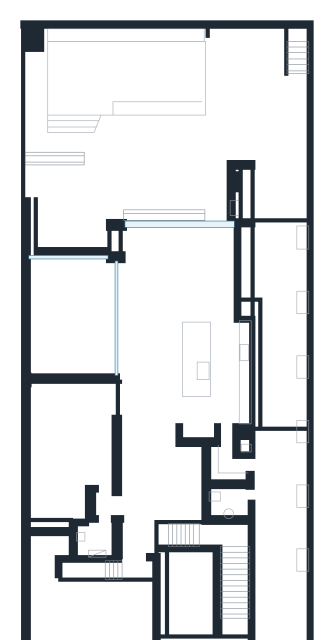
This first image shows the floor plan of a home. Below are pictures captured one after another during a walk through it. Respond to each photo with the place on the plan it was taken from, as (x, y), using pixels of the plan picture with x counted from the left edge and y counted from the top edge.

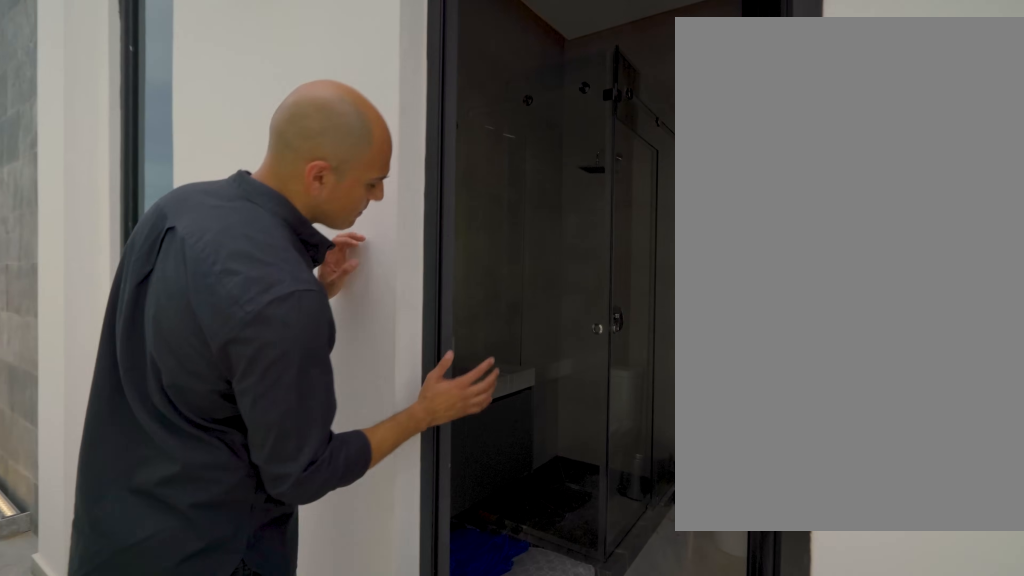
(253, 494)
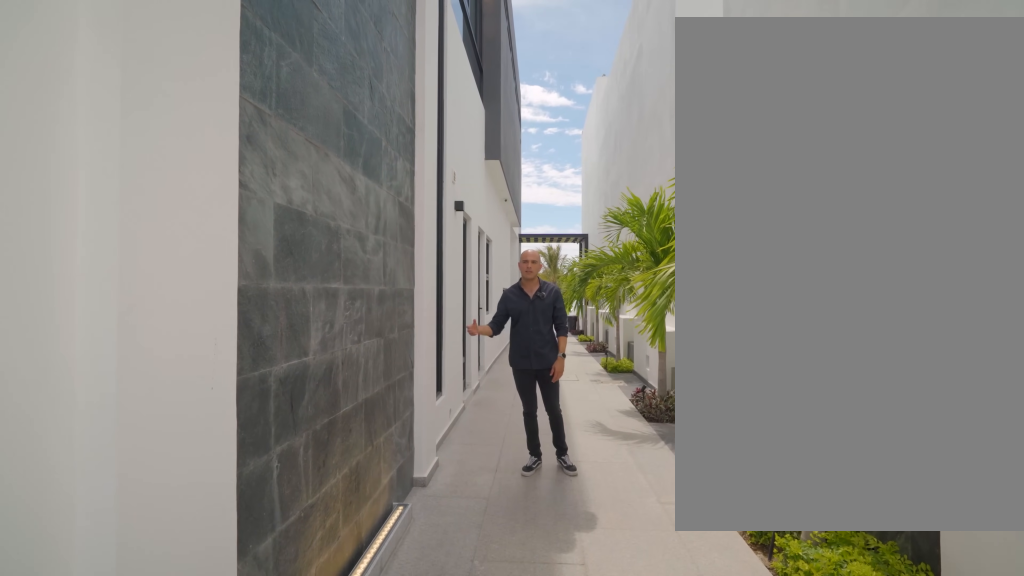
(285, 622)
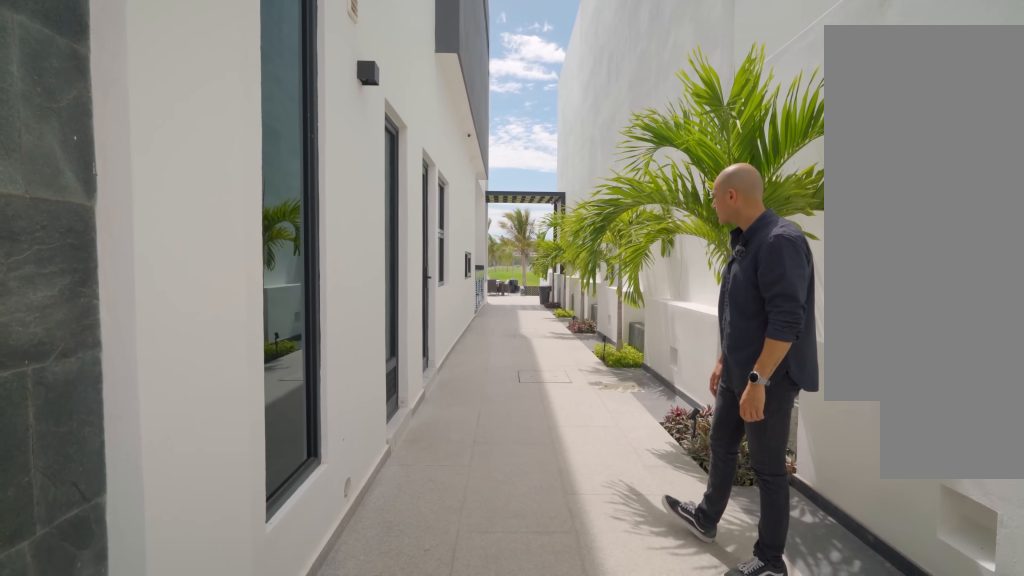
(276, 586)
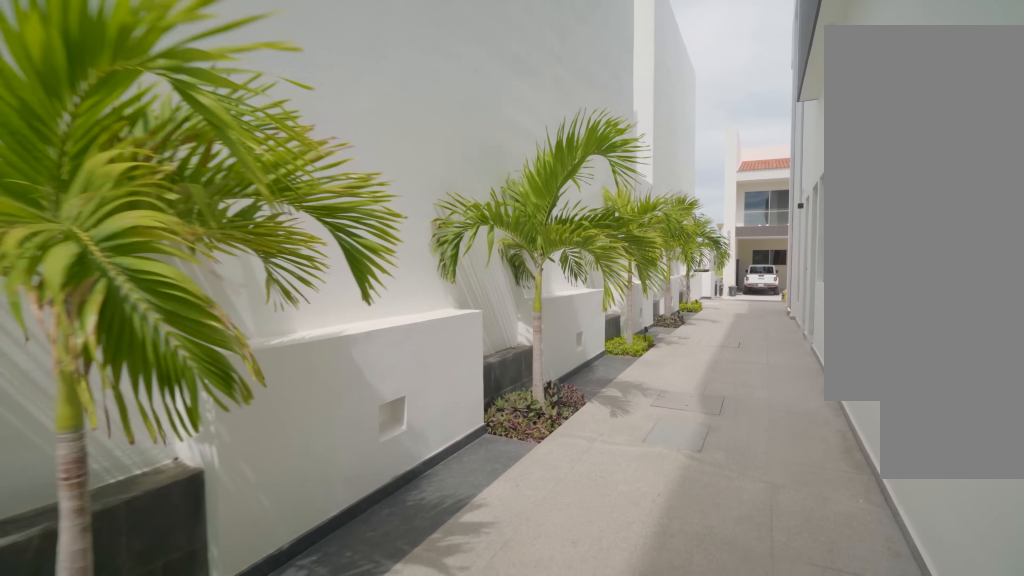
(278, 366)
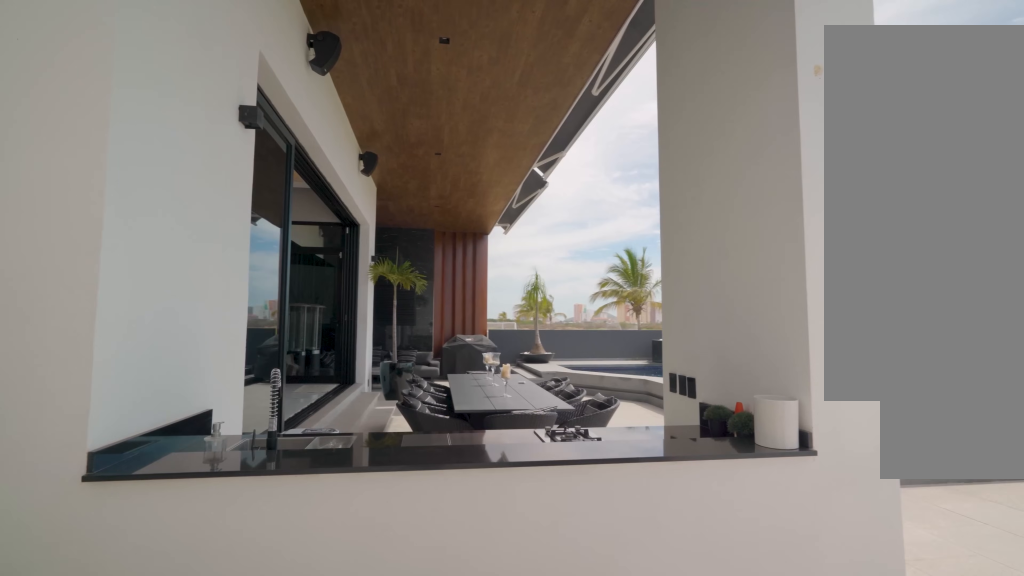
(277, 194)
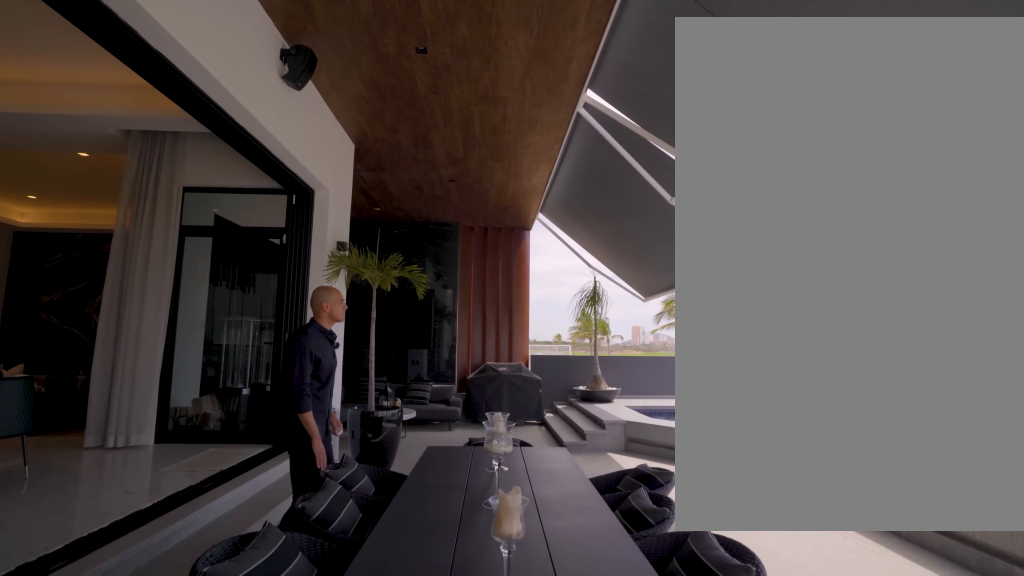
(223, 163)
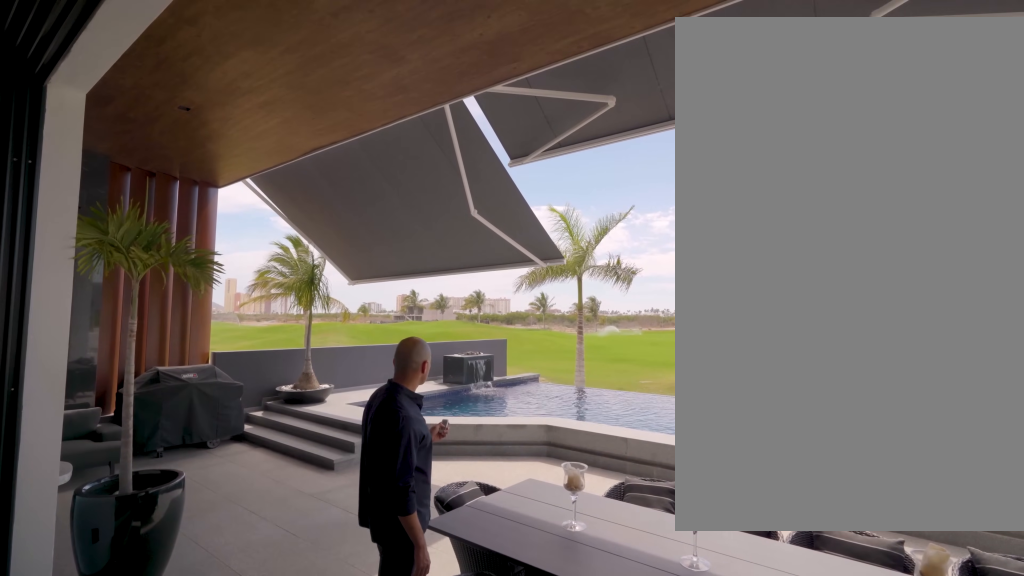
(167, 223)
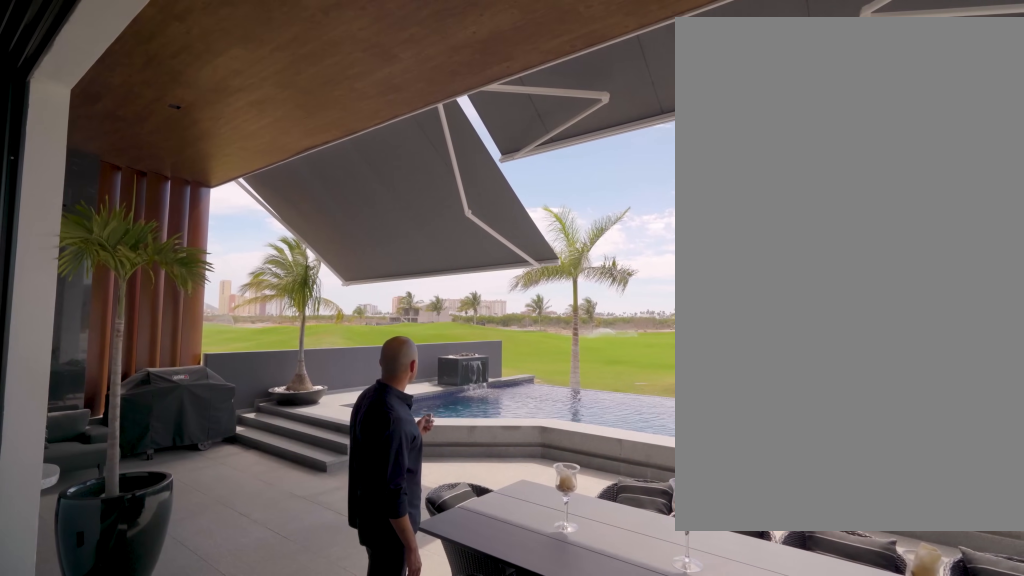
(167, 223)
